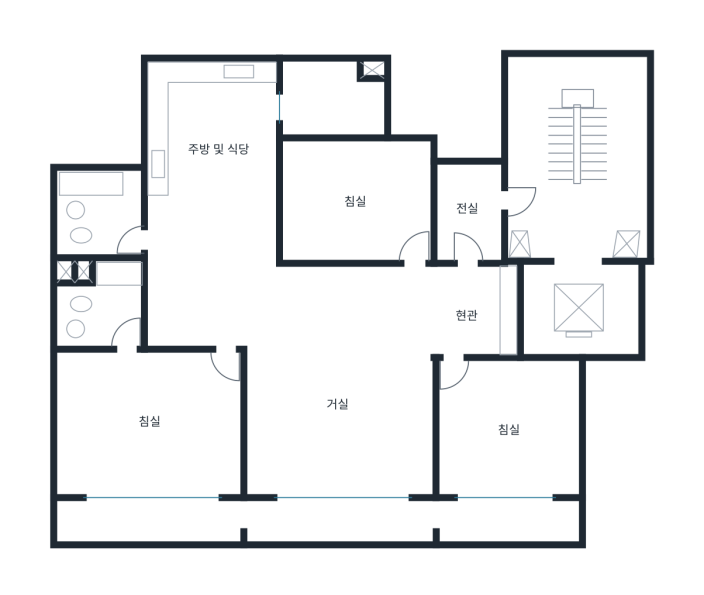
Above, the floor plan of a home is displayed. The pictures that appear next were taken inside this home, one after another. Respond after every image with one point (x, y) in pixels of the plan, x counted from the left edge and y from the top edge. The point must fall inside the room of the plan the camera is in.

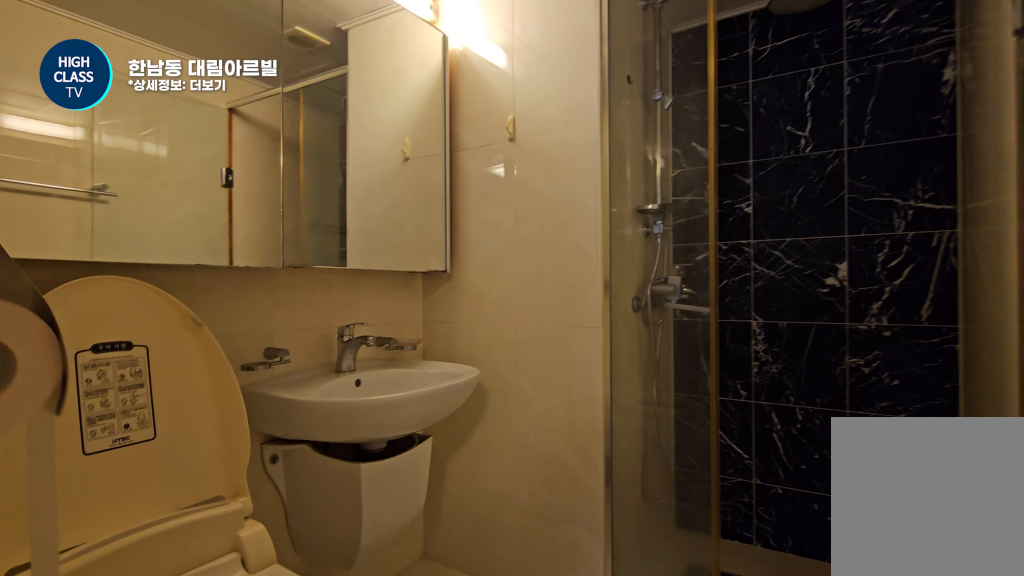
(103, 300)
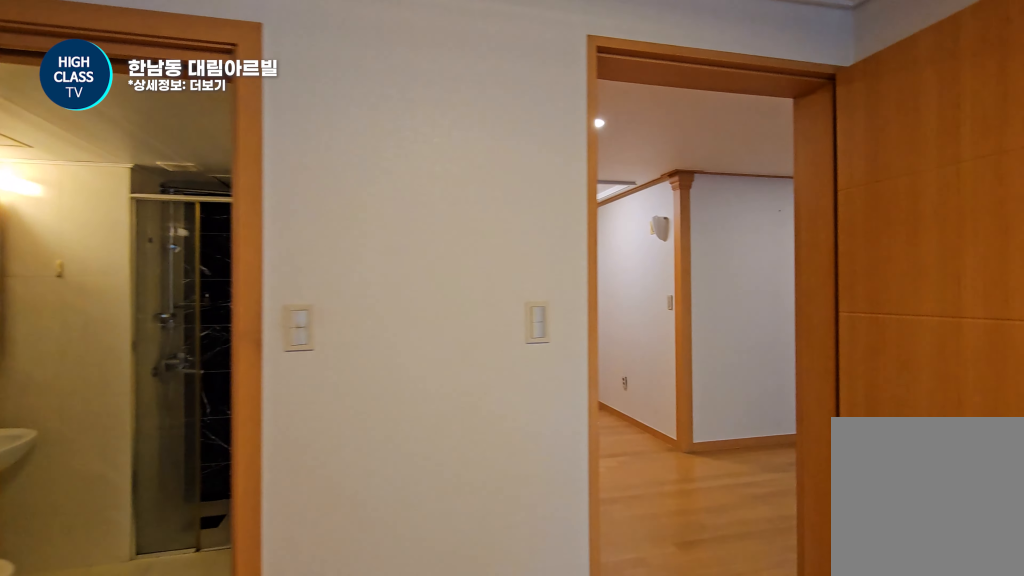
(152, 419)
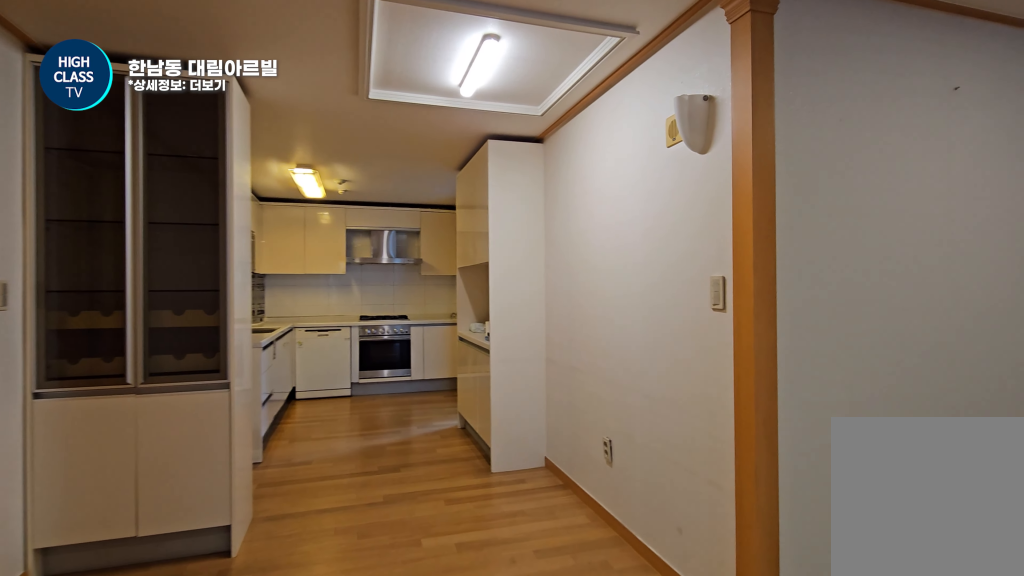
(288, 308)
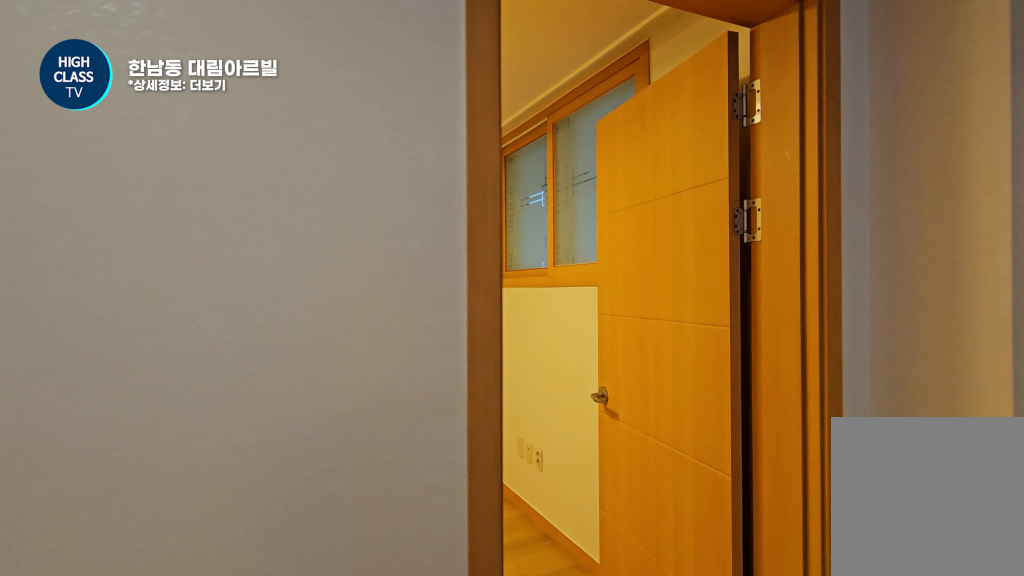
(288, 308)
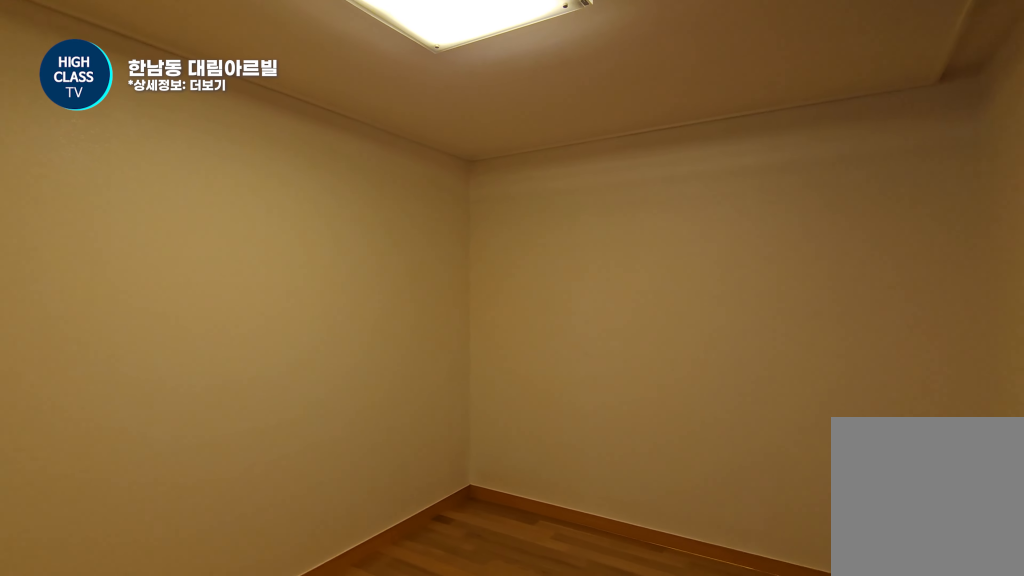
(355, 196)
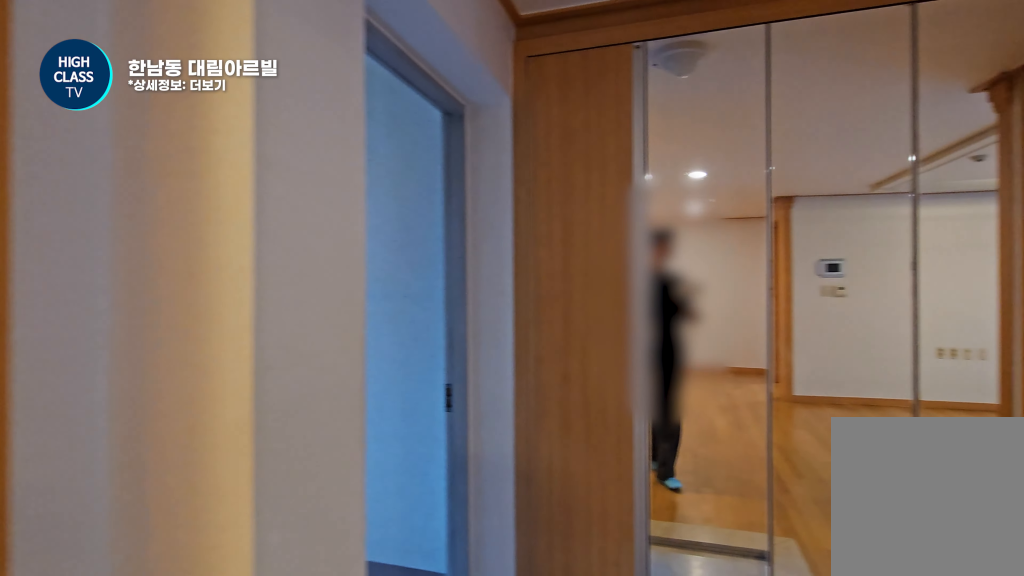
(328, 301)
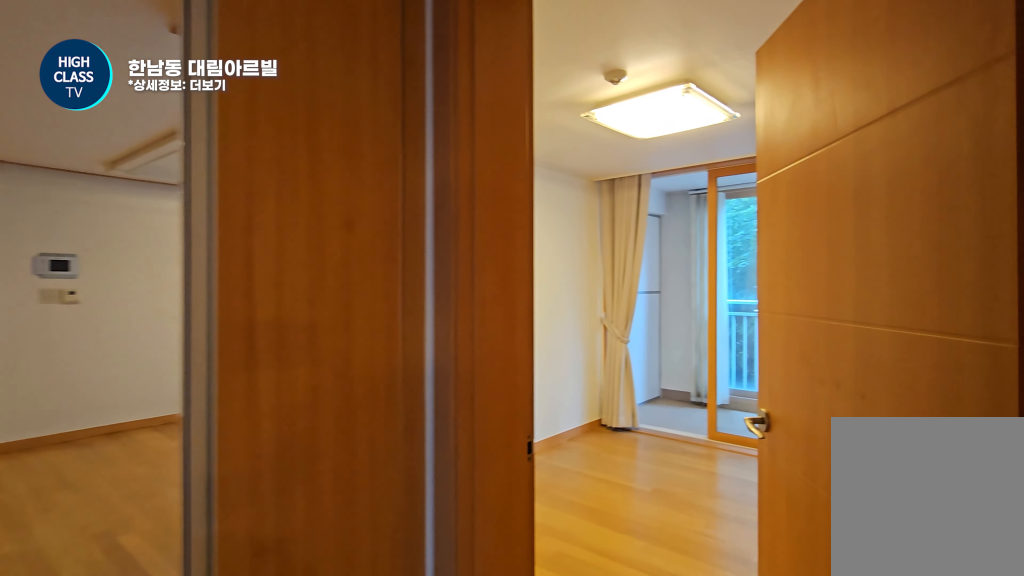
(328, 301)
